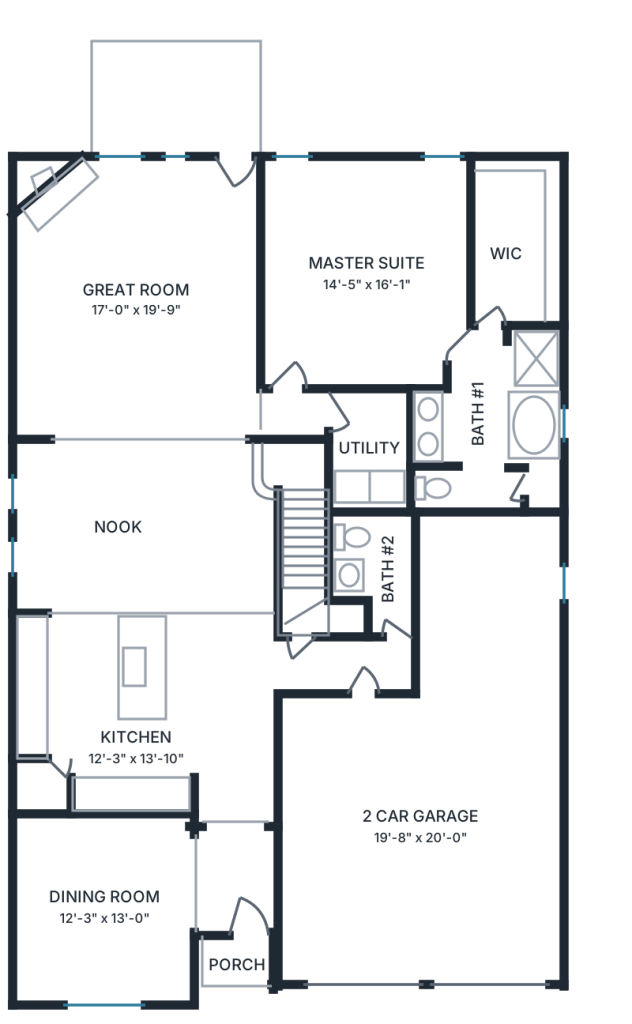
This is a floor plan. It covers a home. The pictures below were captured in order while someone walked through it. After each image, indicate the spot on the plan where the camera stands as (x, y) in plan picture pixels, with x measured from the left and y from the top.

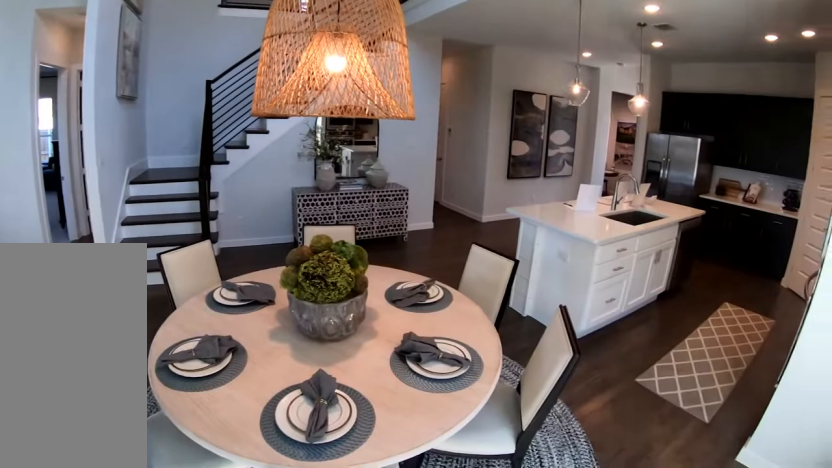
(79, 477)
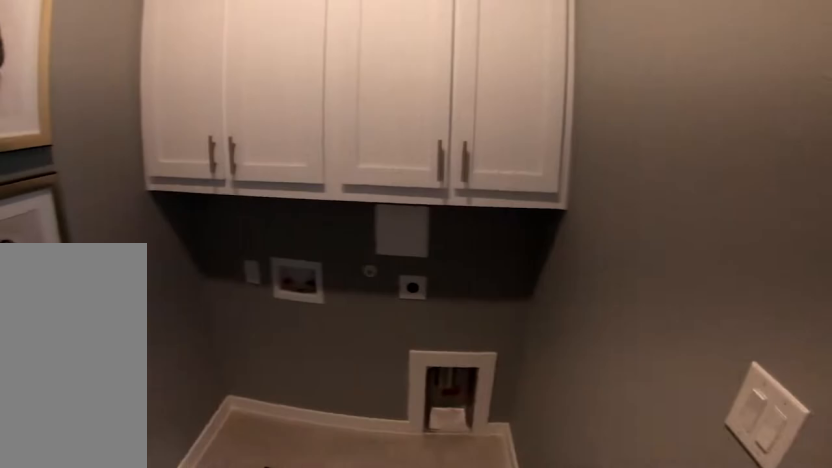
(346, 433)
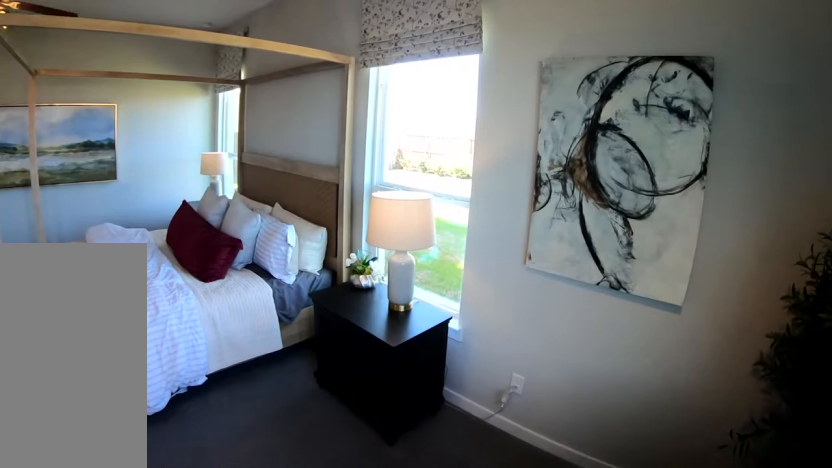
(444, 307)
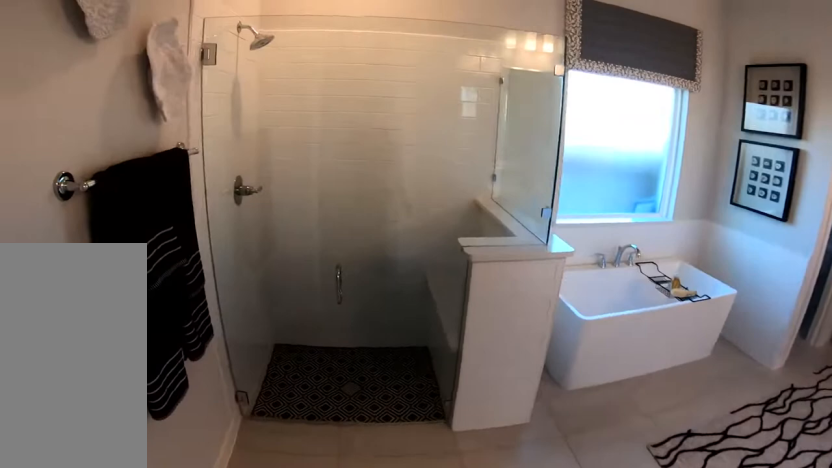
(449, 327)
